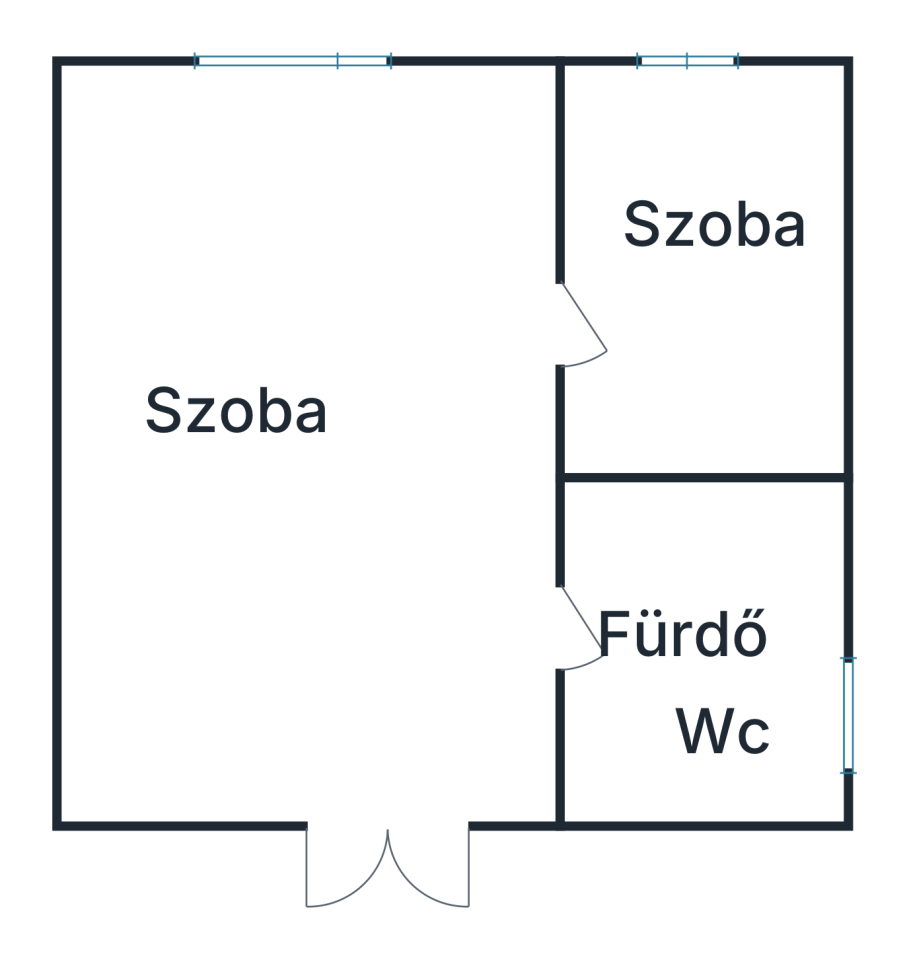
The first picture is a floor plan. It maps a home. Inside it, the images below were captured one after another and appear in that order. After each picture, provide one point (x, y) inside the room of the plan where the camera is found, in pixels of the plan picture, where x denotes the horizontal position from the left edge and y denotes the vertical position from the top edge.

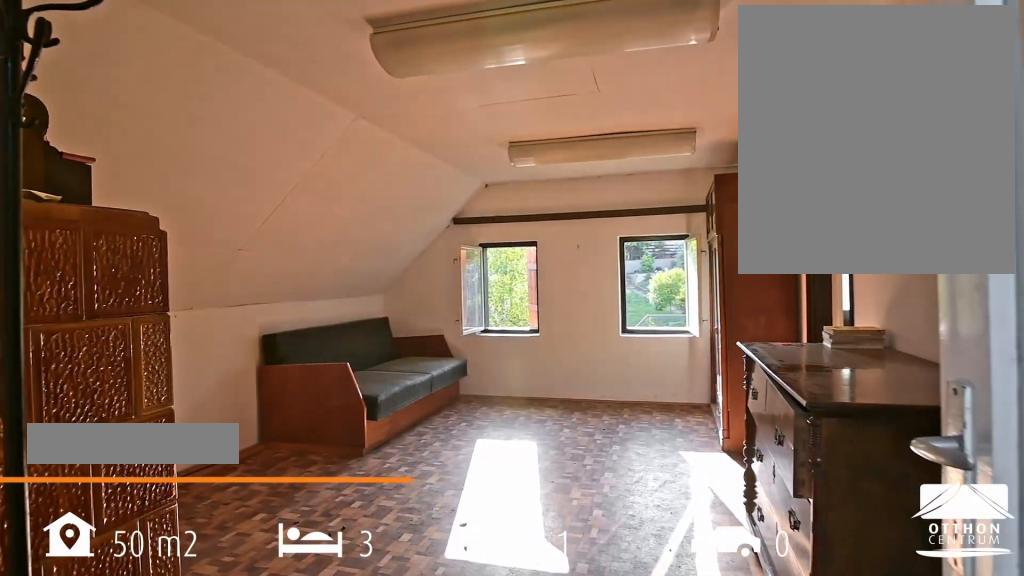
(312, 447)
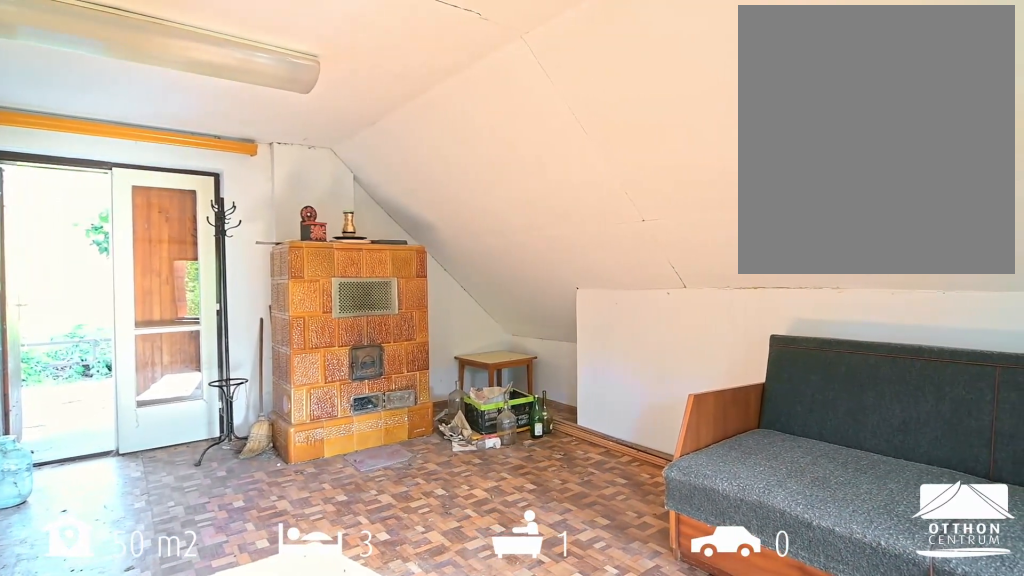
(312, 447)
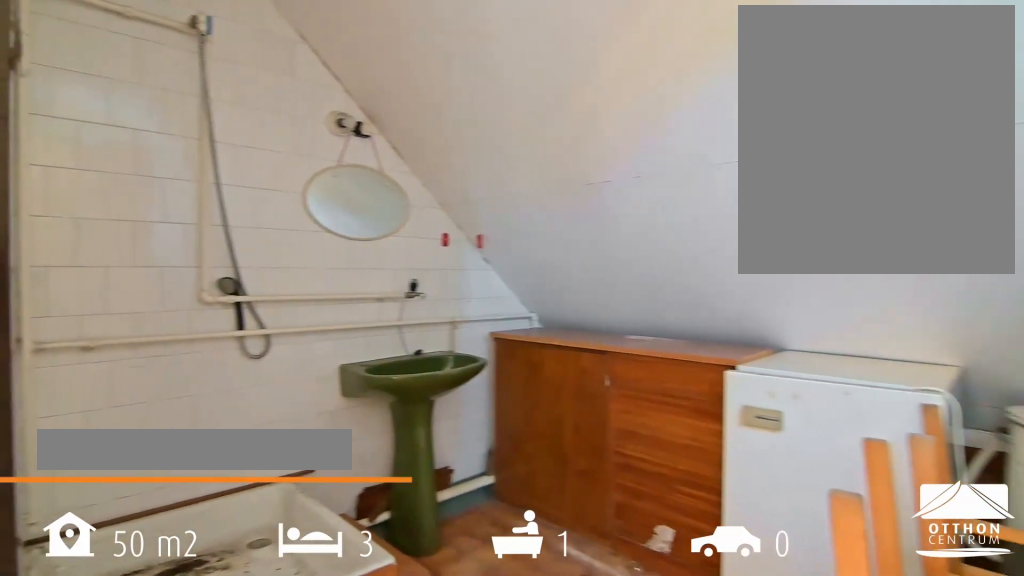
(704, 653)
